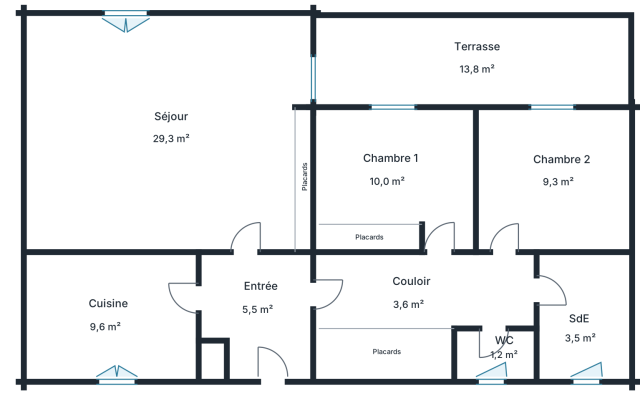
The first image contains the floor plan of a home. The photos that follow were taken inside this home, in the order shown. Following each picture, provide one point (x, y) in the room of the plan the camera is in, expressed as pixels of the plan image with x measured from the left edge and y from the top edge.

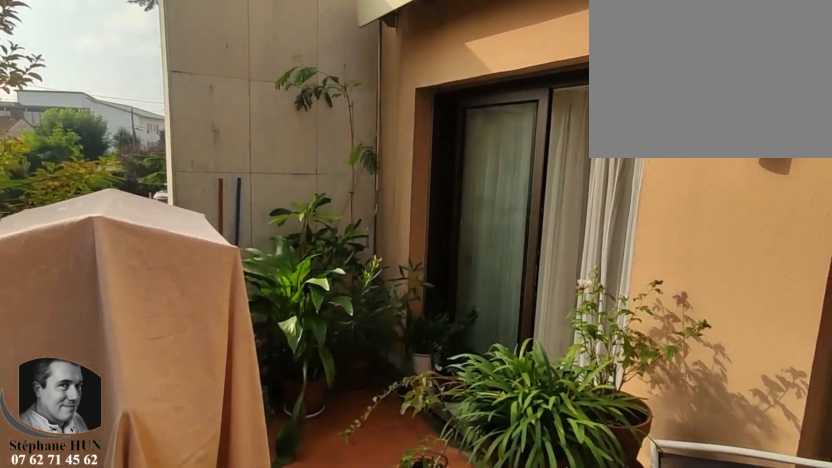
(475, 56)
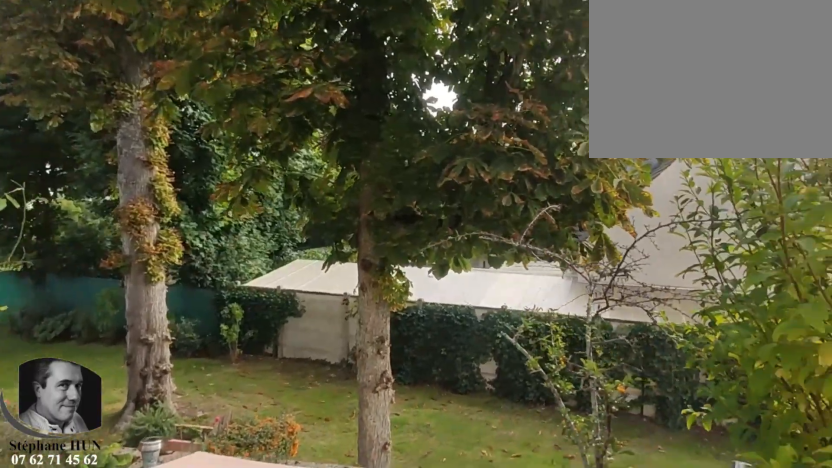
(475, 56)
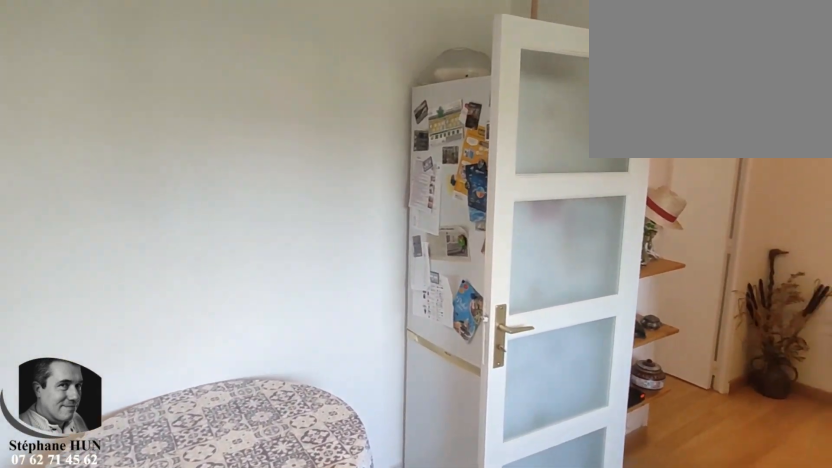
(111, 316)
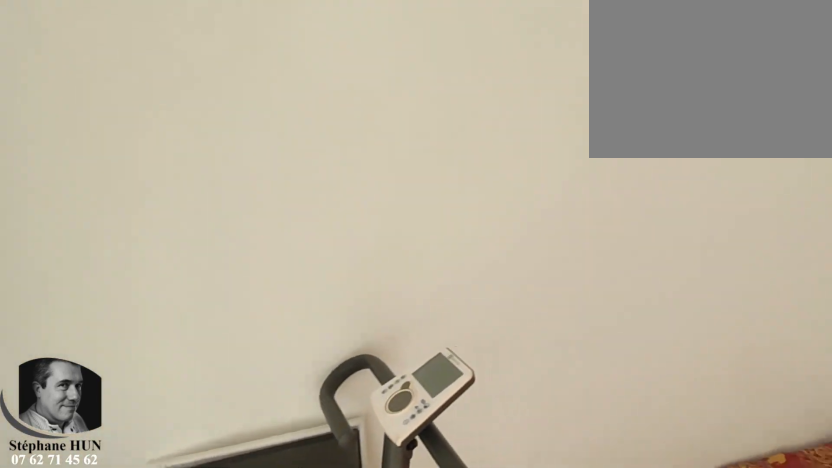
(554, 182)
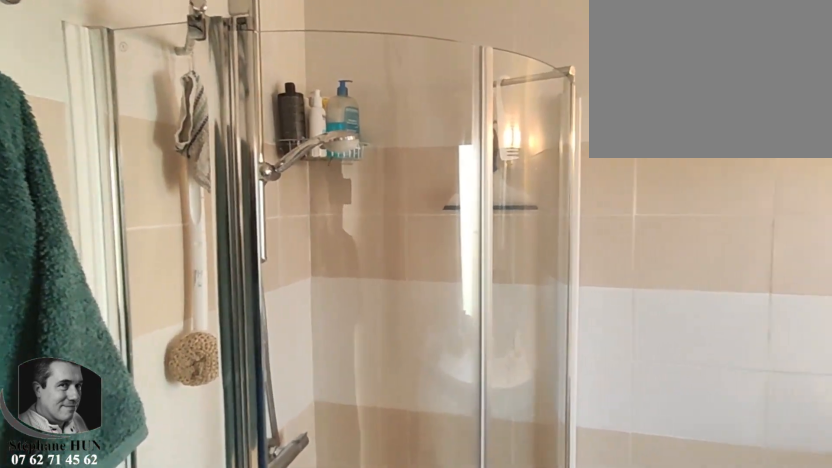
(582, 316)
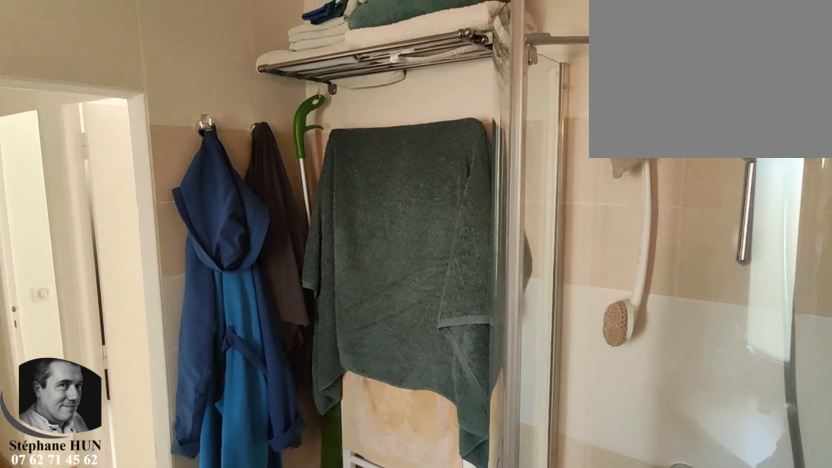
(582, 316)
